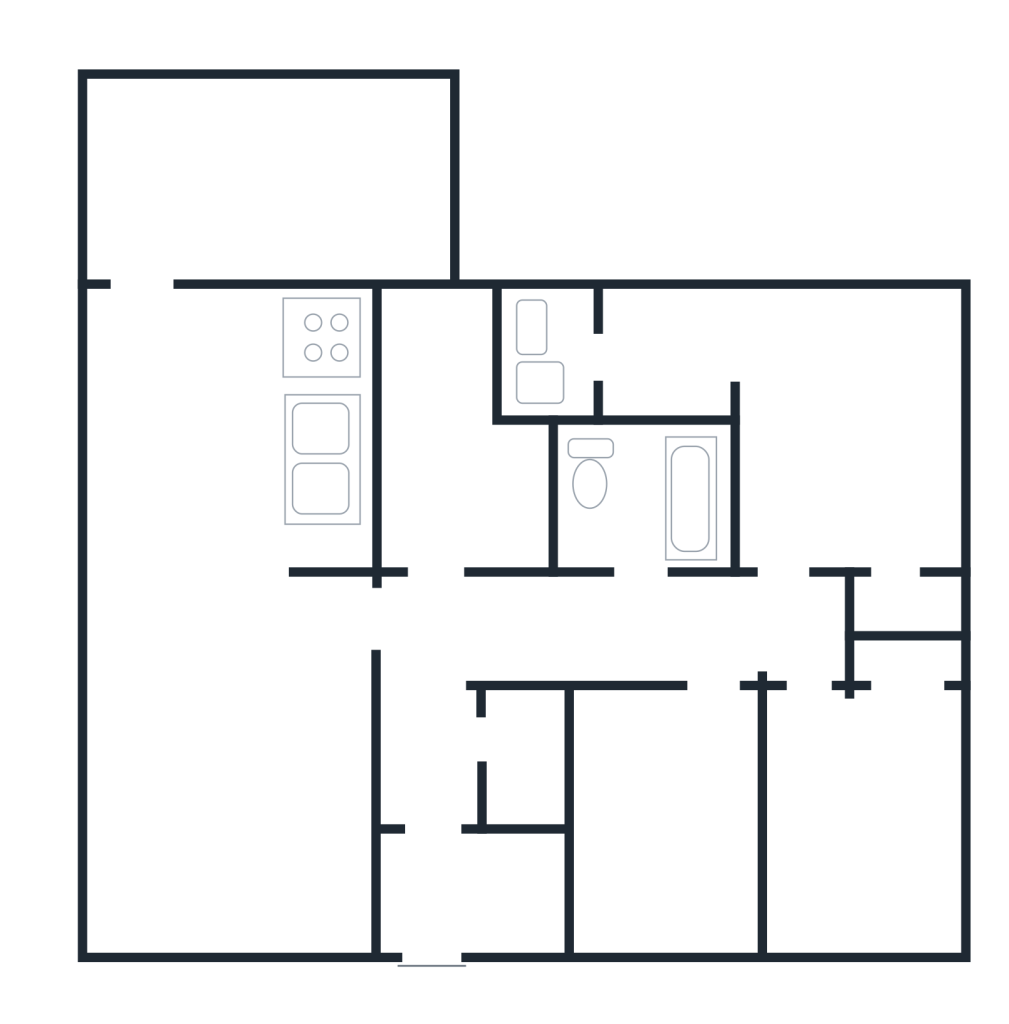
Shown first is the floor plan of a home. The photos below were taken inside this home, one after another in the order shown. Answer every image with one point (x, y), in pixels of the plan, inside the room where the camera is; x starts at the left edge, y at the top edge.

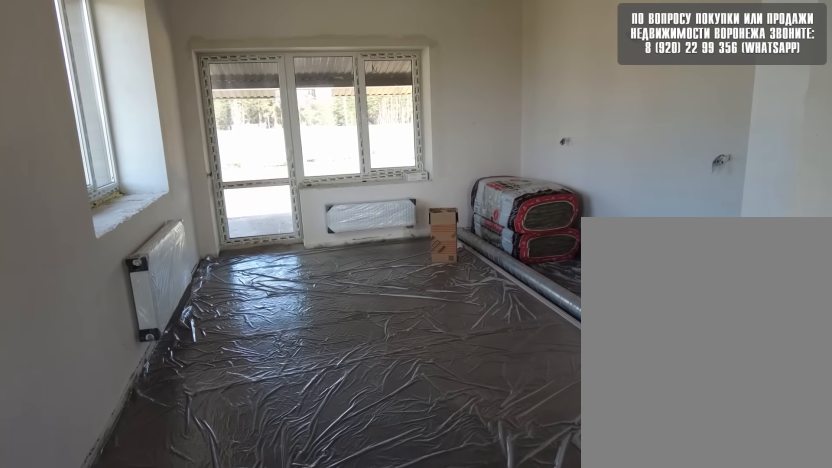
(215, 569)
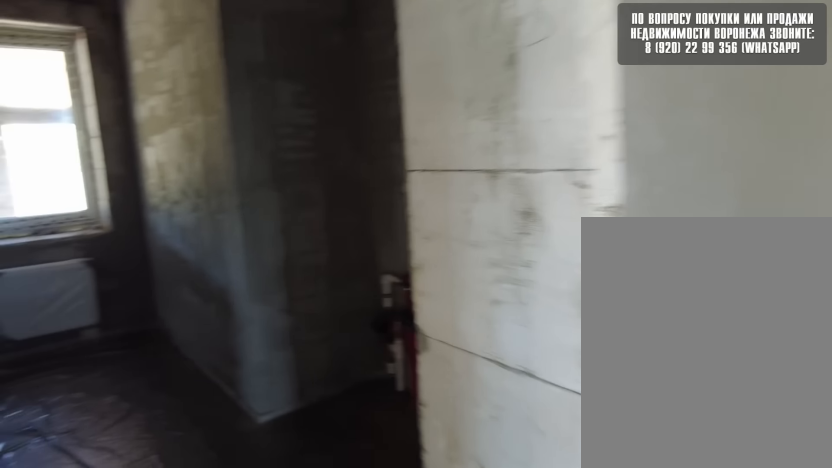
(449, 614)
